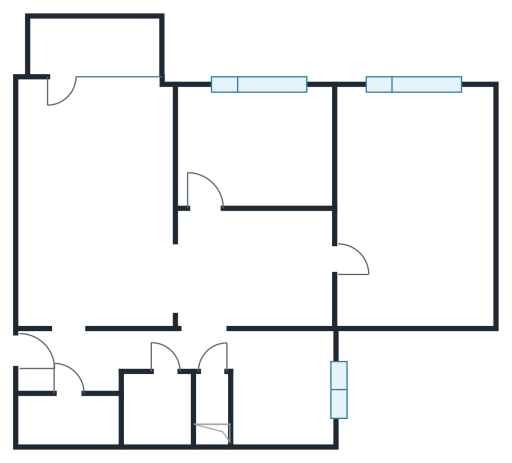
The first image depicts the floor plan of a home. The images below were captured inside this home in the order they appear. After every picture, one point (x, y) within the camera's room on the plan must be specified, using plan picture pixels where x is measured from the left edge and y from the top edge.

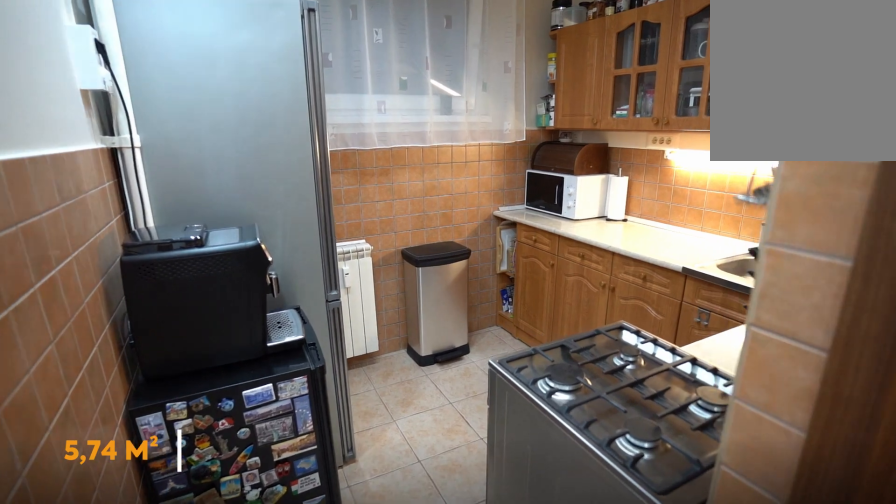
(281, 385)
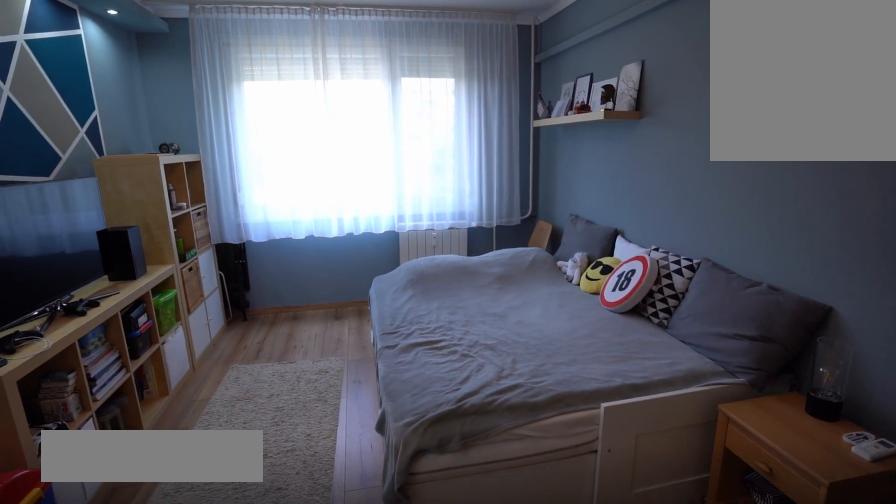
(420, 218)
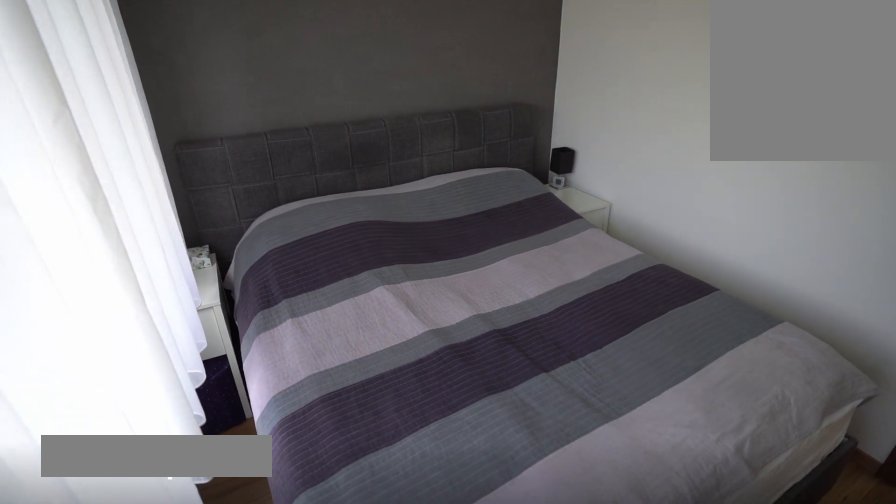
(263, 143)
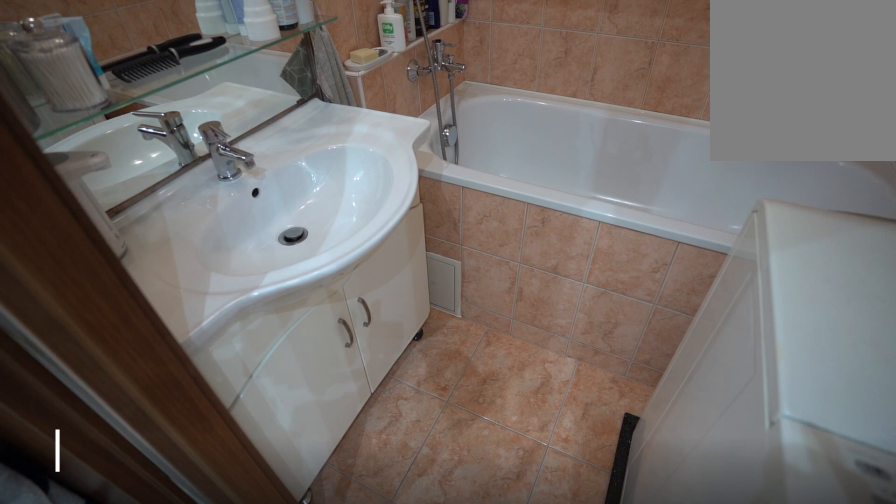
(147, 401)
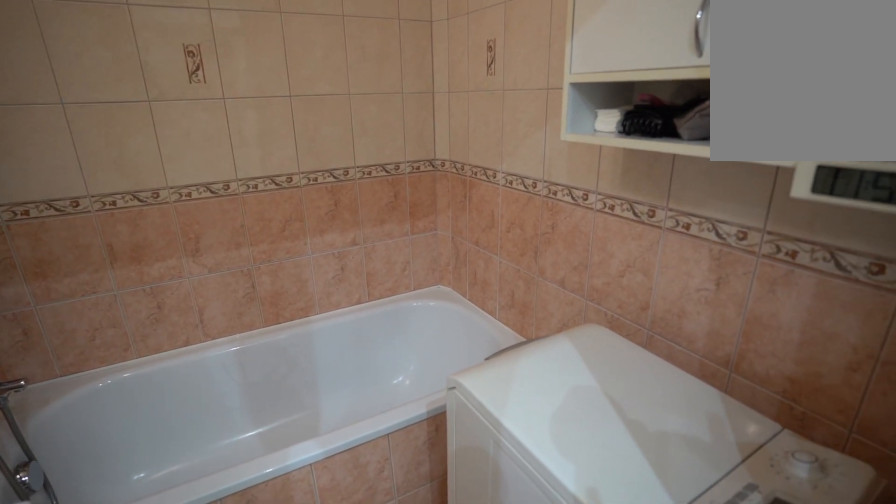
(147, 401)
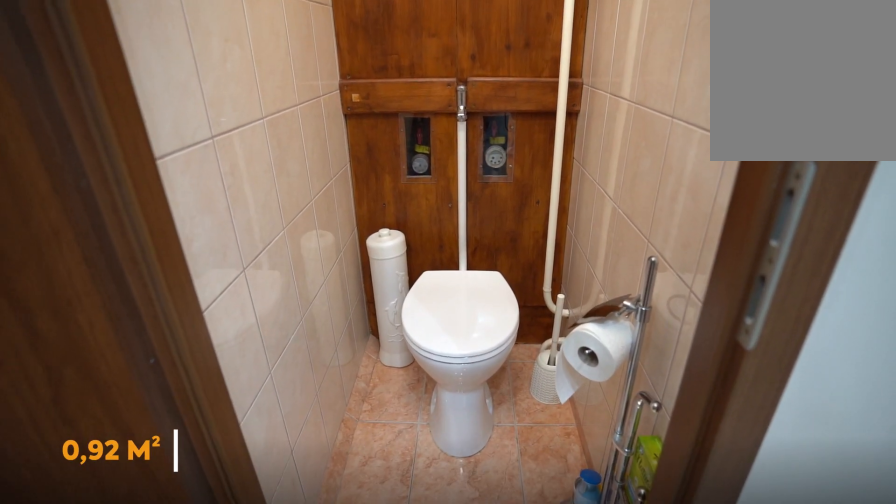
(212, 401)
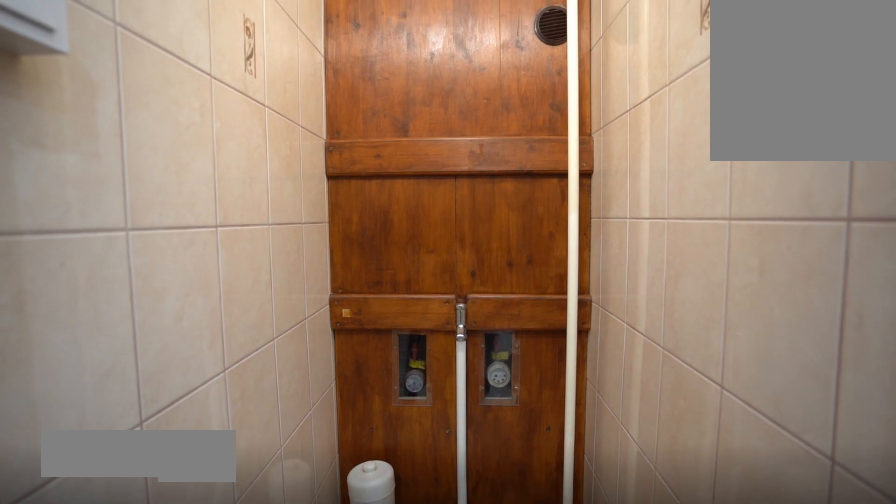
(212, 401)
